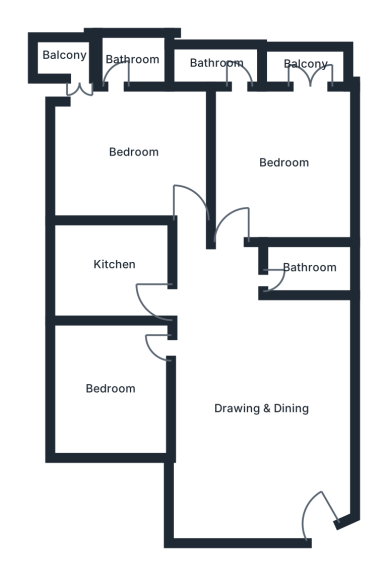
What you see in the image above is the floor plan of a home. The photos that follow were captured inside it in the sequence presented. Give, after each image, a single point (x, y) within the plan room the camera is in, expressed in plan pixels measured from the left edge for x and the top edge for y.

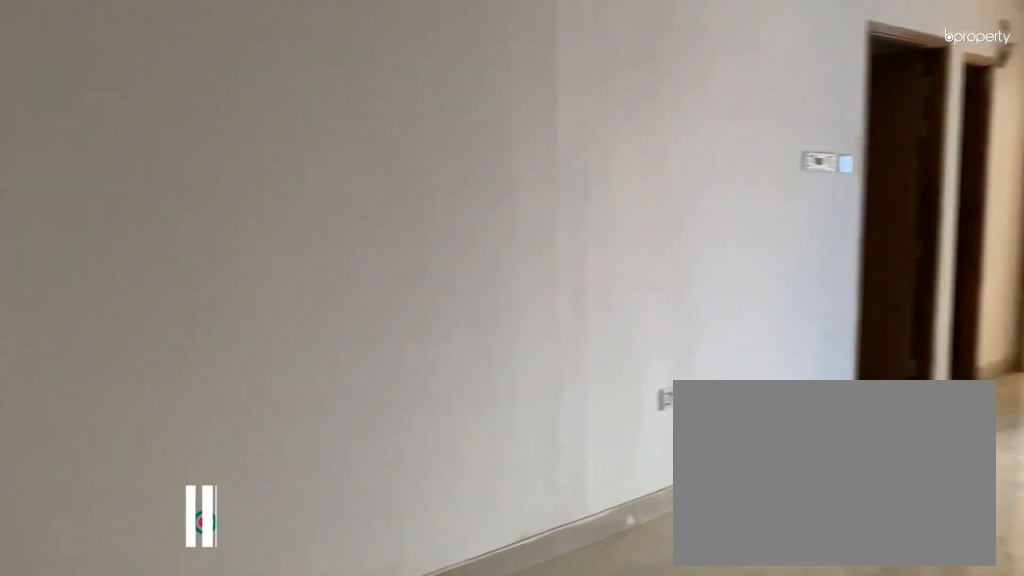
(268, 415)
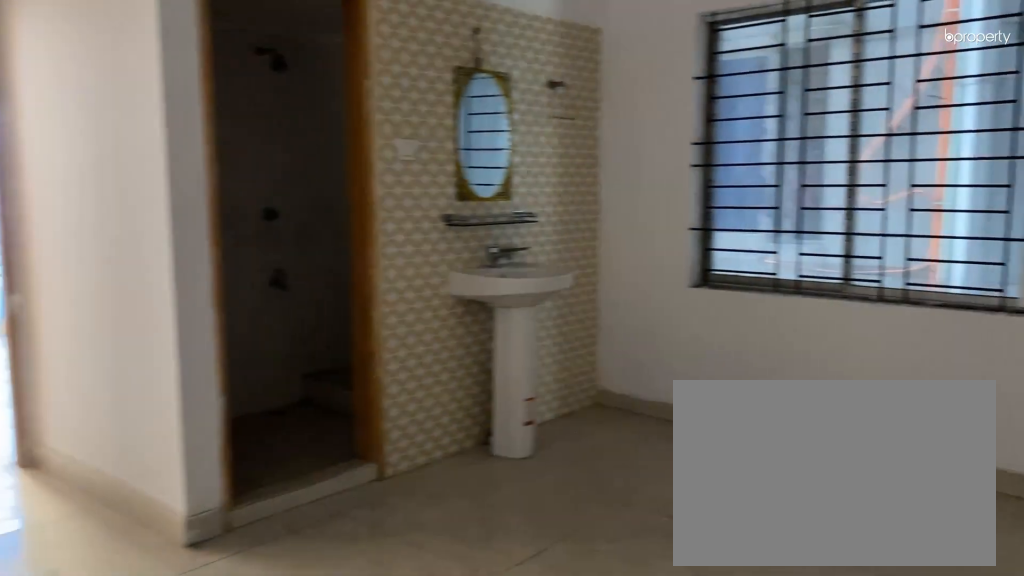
(268, 415)
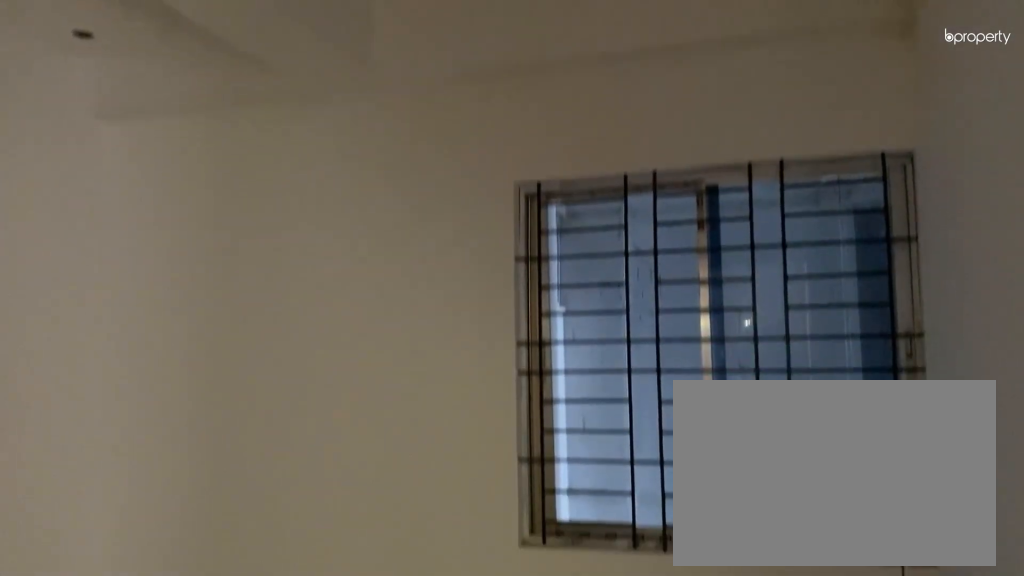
(112, 393)
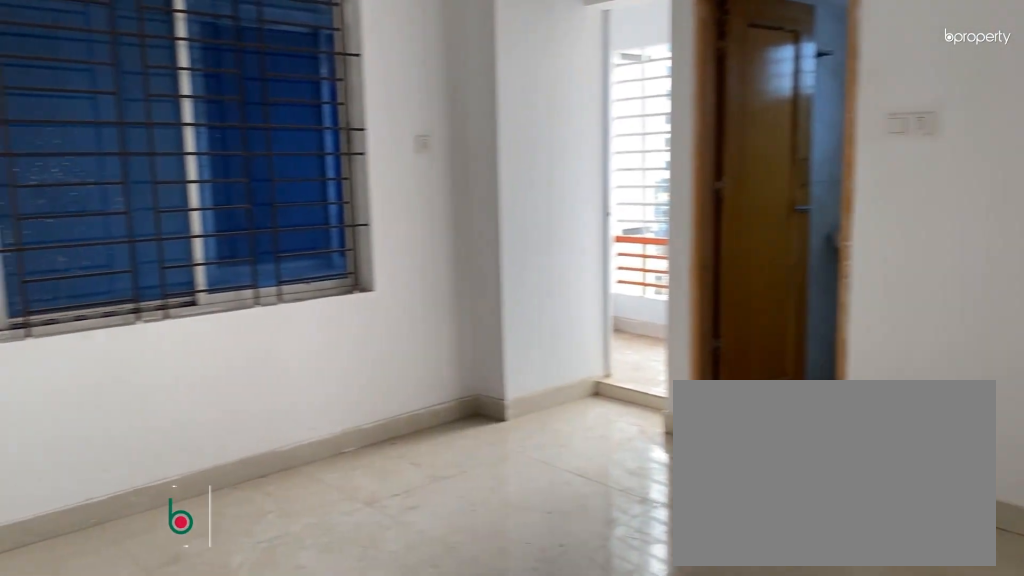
(191, 196)
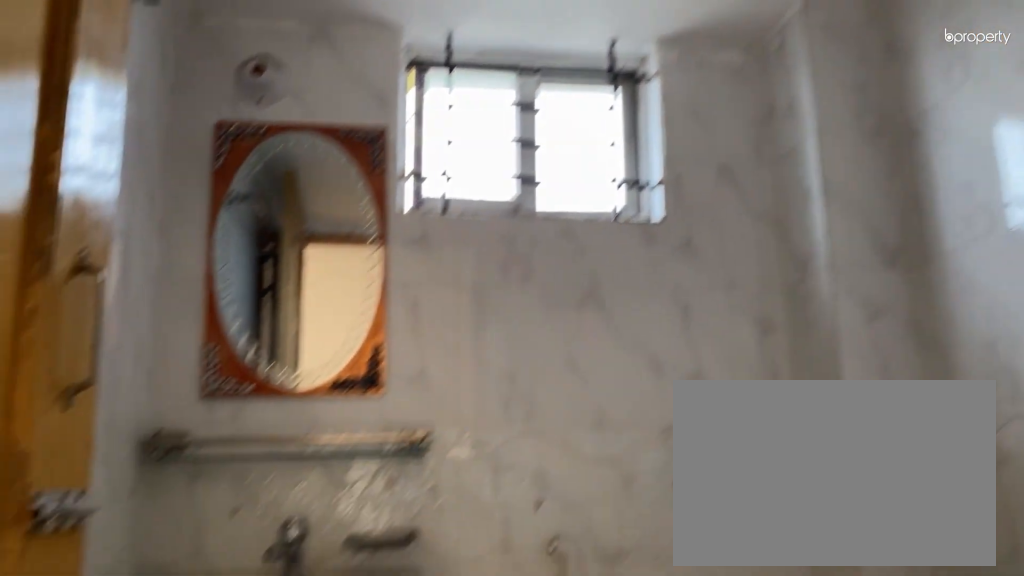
(135, 63)
